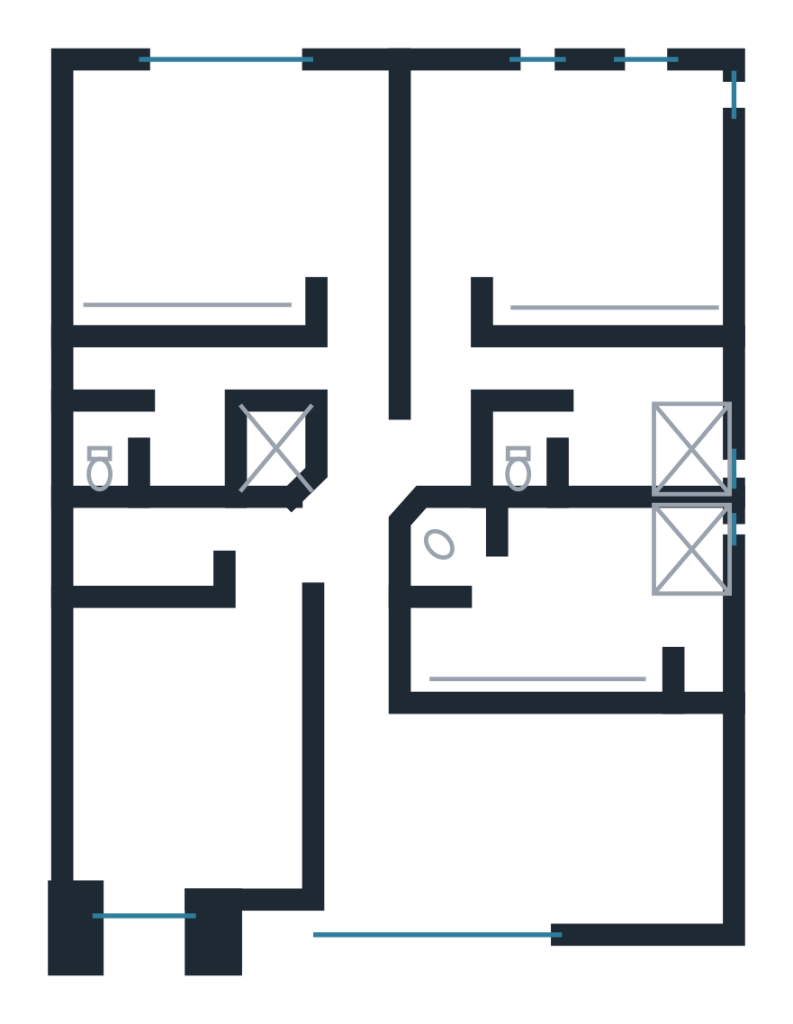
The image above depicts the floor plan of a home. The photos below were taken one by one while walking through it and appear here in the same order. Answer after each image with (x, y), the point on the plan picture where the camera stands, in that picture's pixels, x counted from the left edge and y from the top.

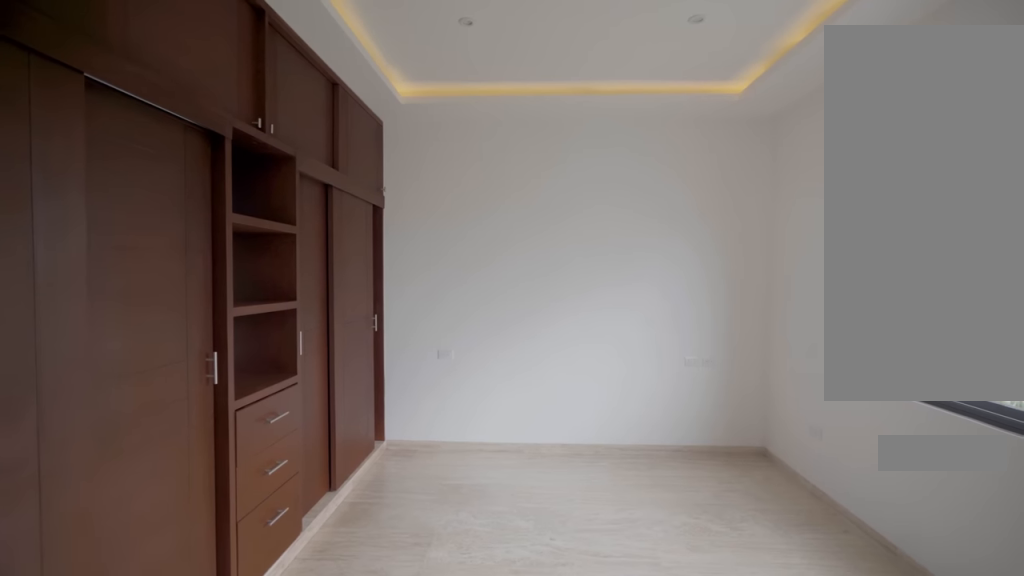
(361, 188)
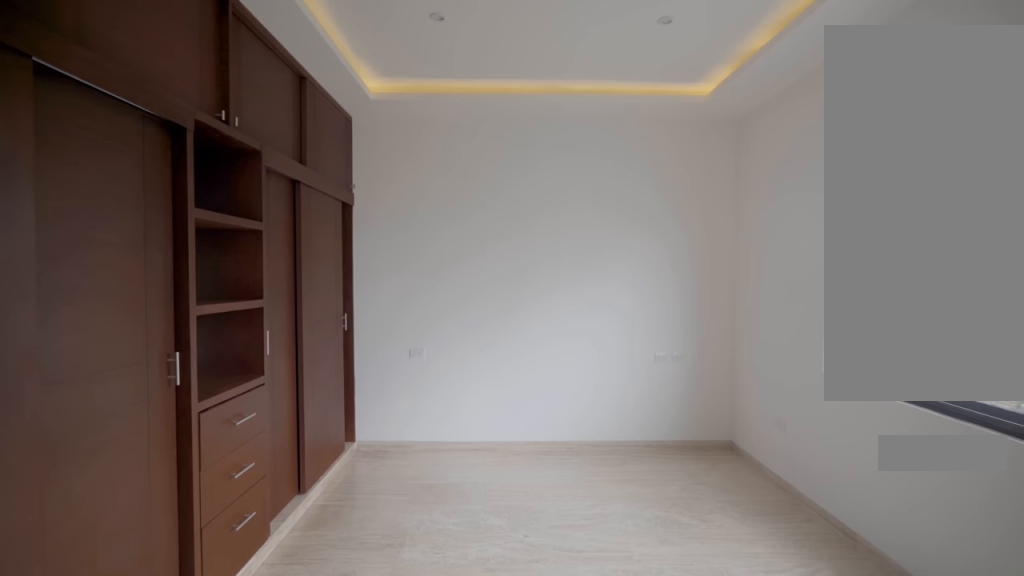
(361, 188)
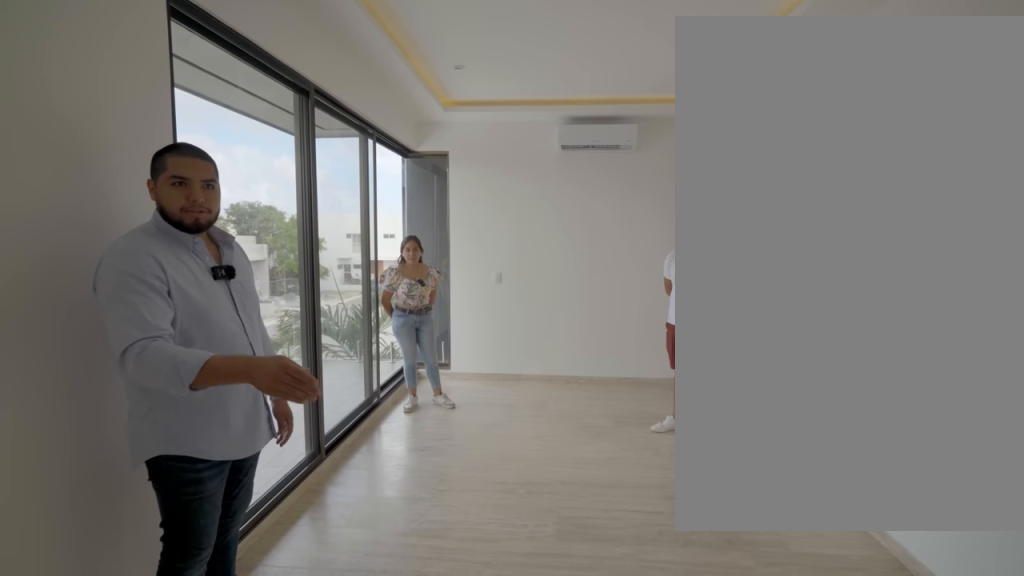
(679, 807)
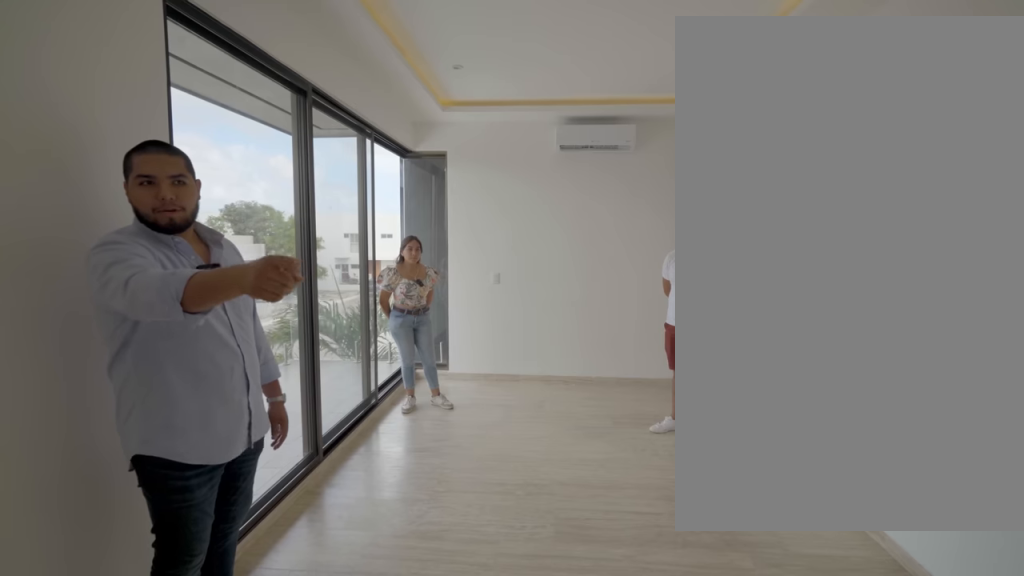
(681, 807)
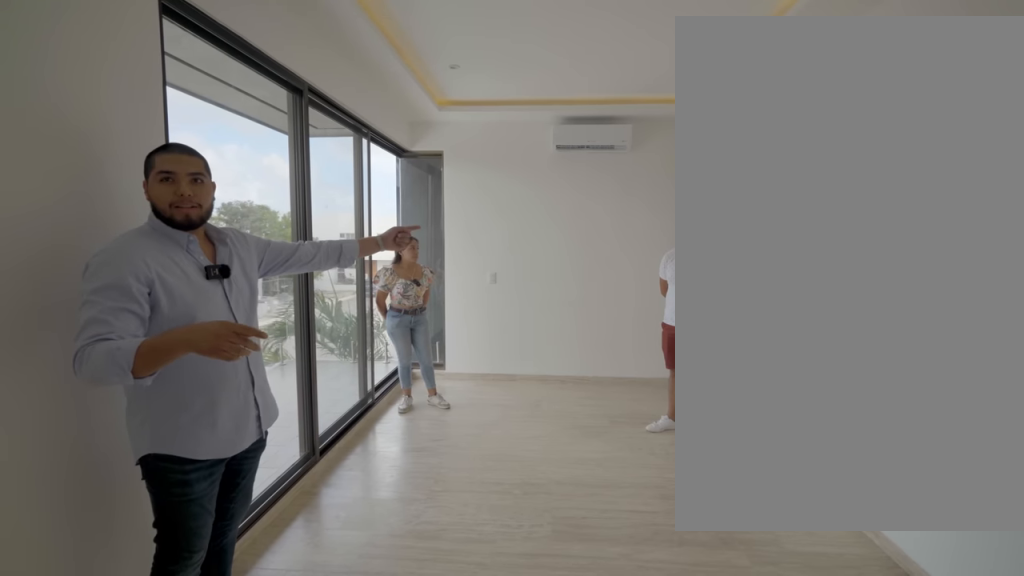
(681, 807)
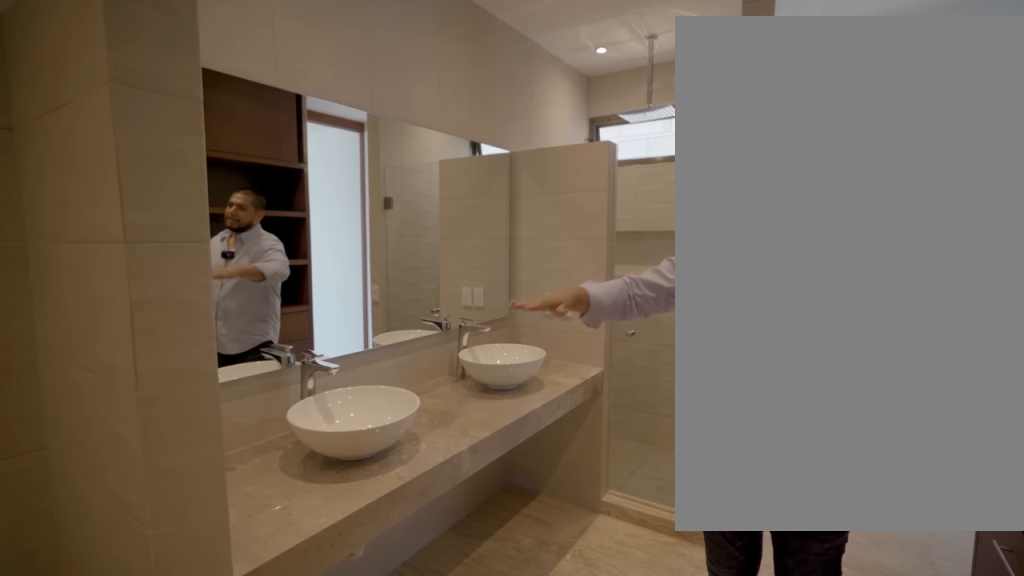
(511, 611)
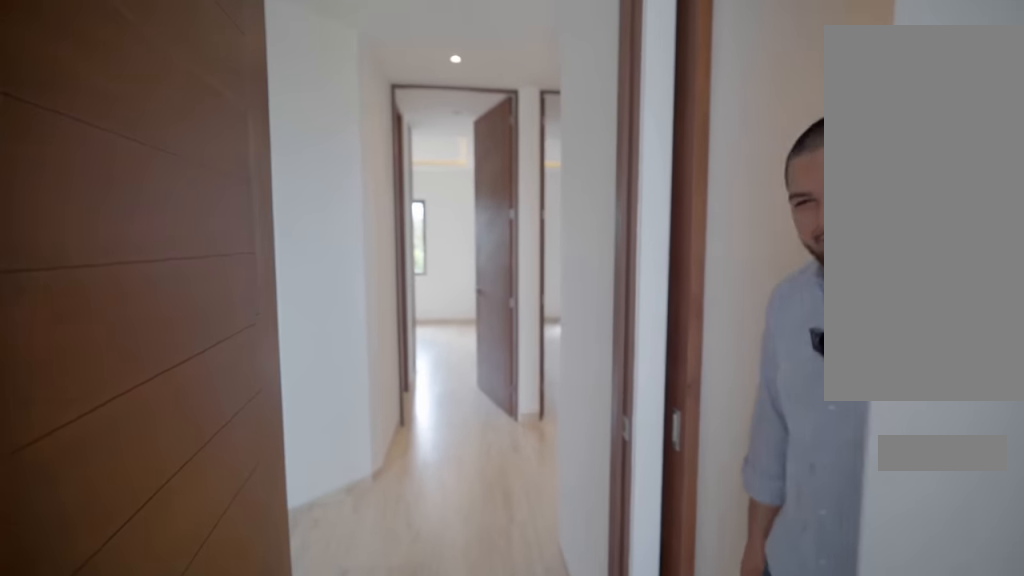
(339, 567)
